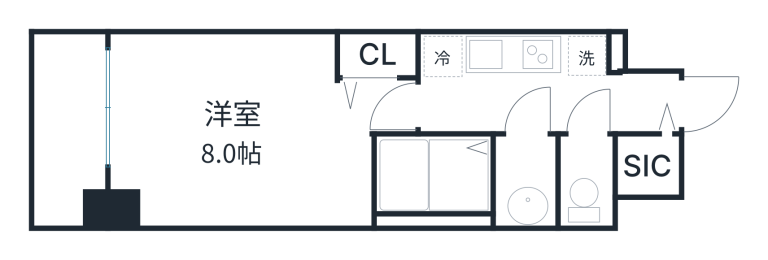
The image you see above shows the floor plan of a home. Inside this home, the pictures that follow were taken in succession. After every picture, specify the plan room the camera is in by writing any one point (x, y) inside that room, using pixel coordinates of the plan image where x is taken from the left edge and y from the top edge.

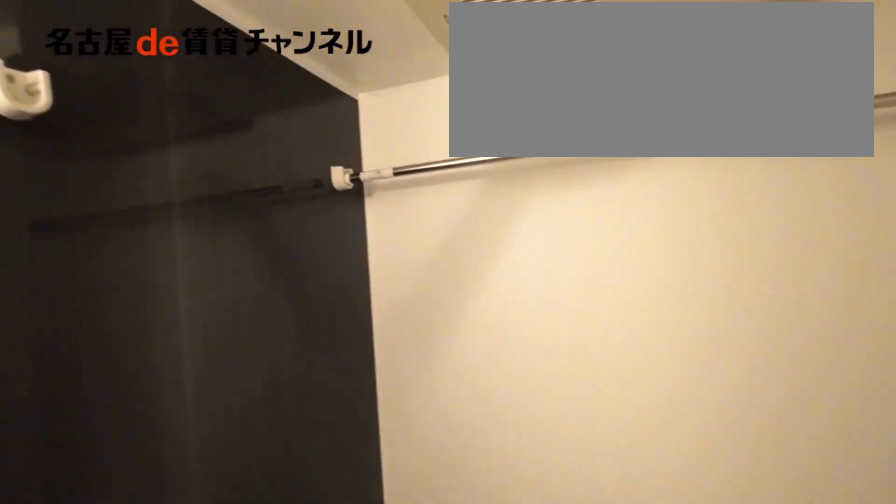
(435, 174)
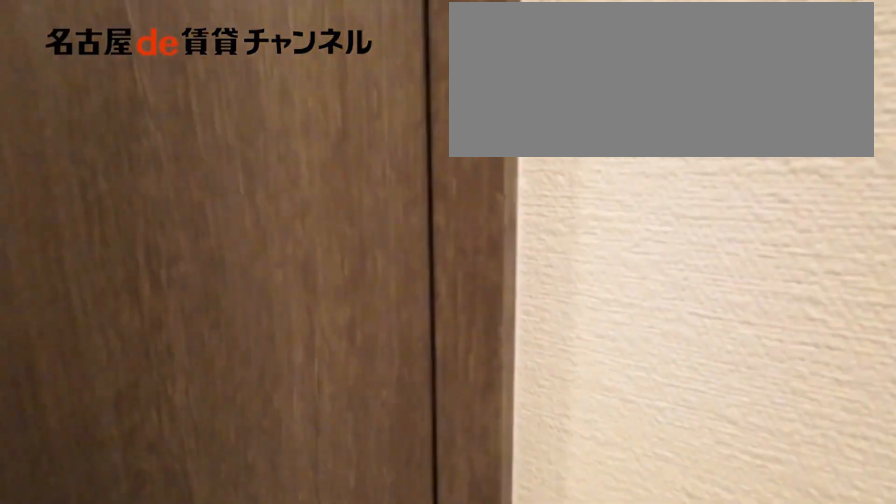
(518, 105)
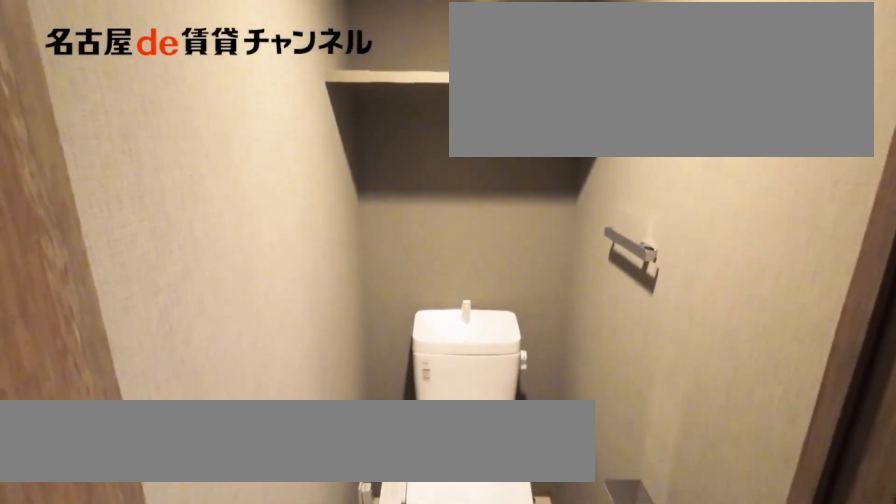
(584, 180)
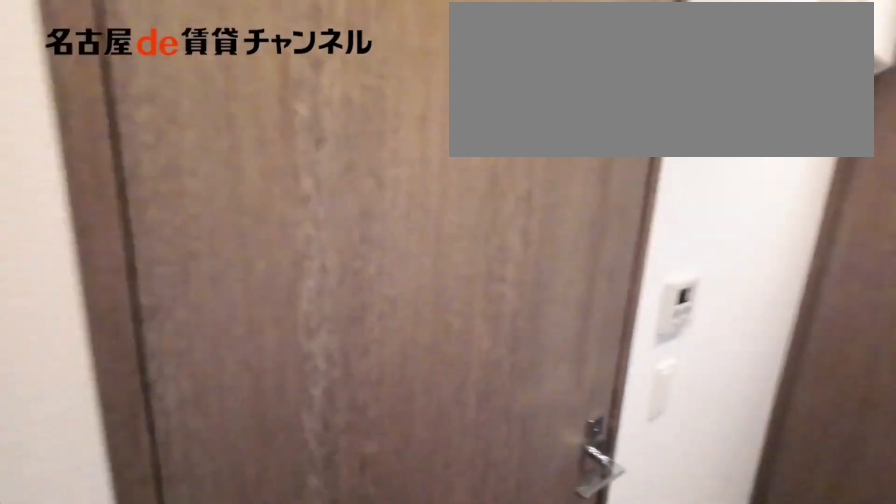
(517, 106)
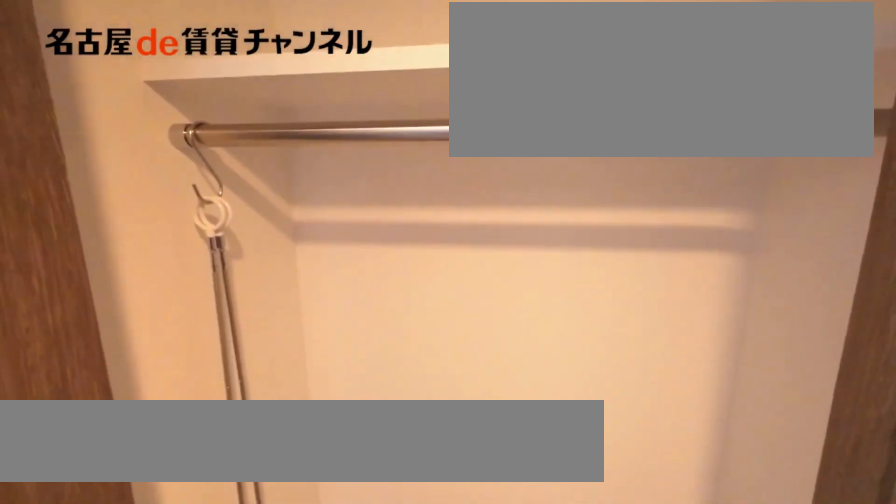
(377, 57)
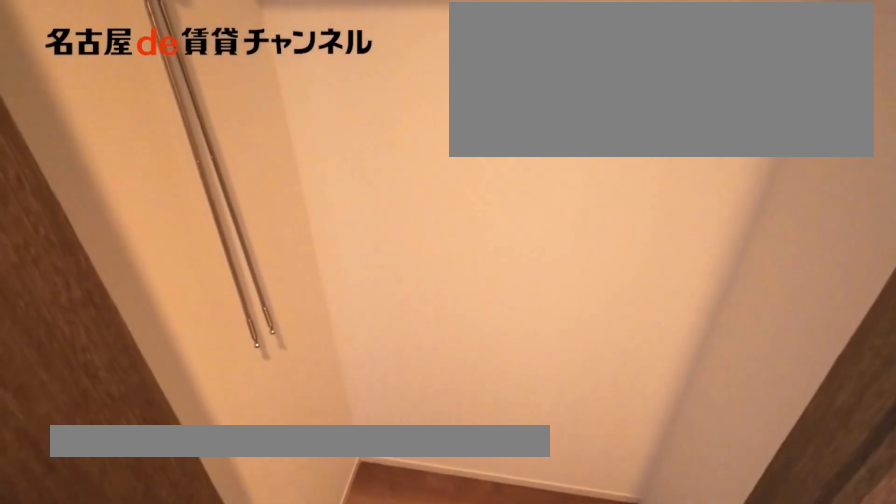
(377, 57)
